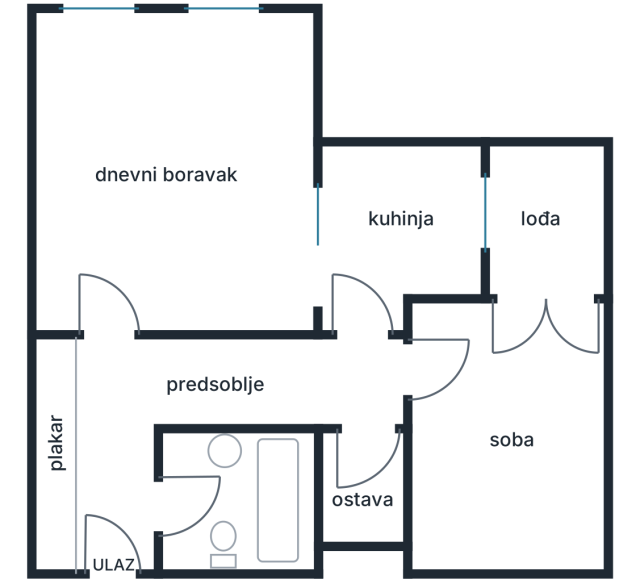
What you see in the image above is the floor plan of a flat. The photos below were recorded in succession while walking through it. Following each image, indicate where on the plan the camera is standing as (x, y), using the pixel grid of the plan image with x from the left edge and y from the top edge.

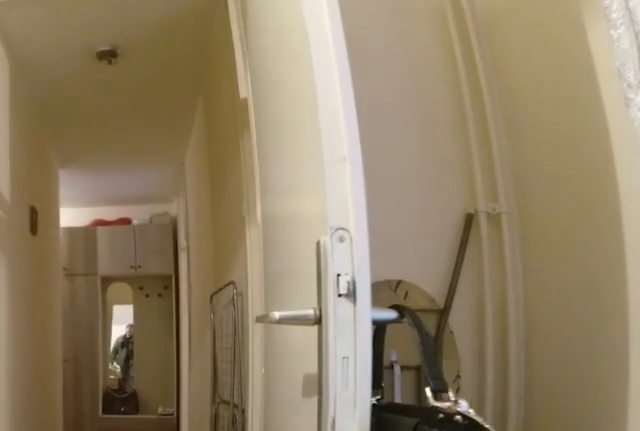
(504, 378)
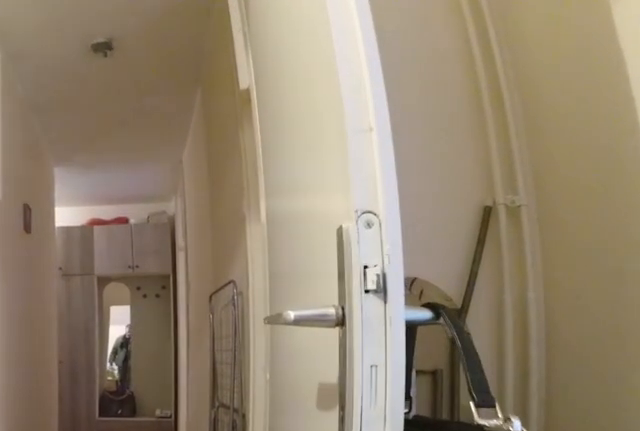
(494, 380)
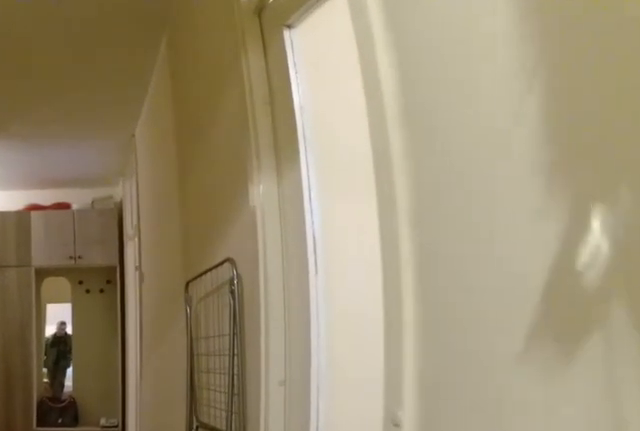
(444, 390)
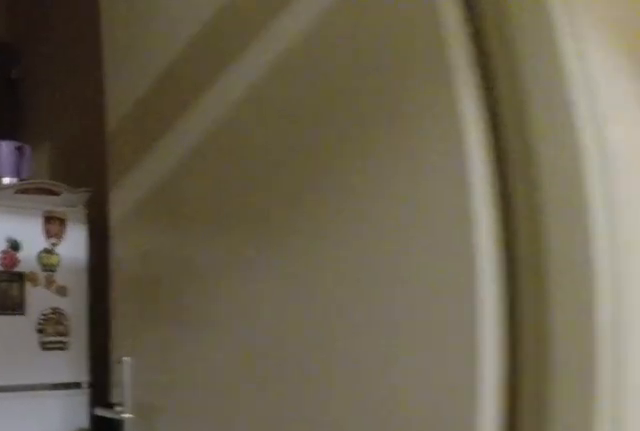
(378, 394)
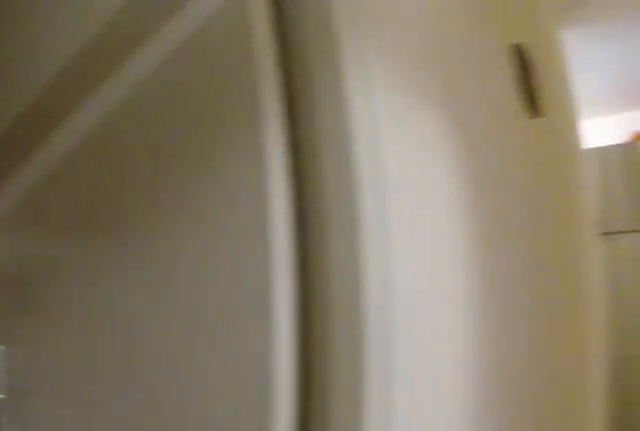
(380, 392)
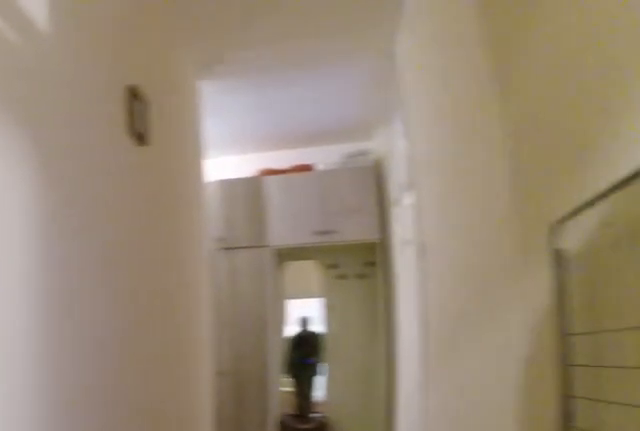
(384, 390)
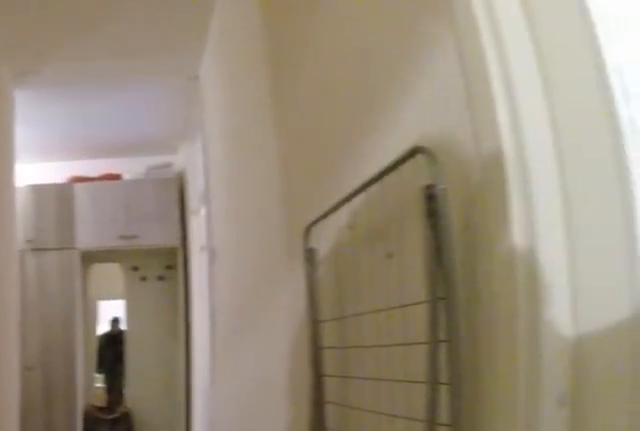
(387, 389)
